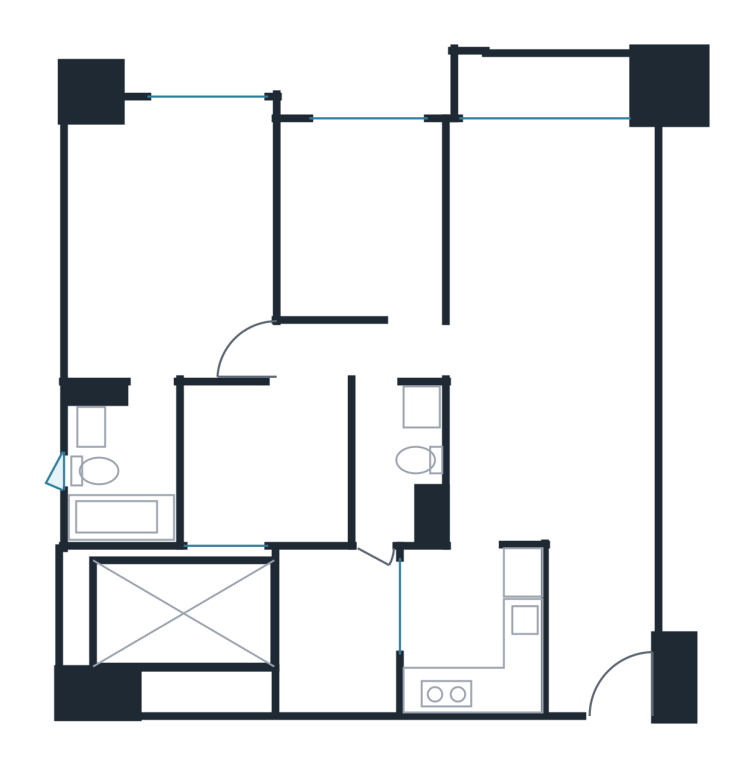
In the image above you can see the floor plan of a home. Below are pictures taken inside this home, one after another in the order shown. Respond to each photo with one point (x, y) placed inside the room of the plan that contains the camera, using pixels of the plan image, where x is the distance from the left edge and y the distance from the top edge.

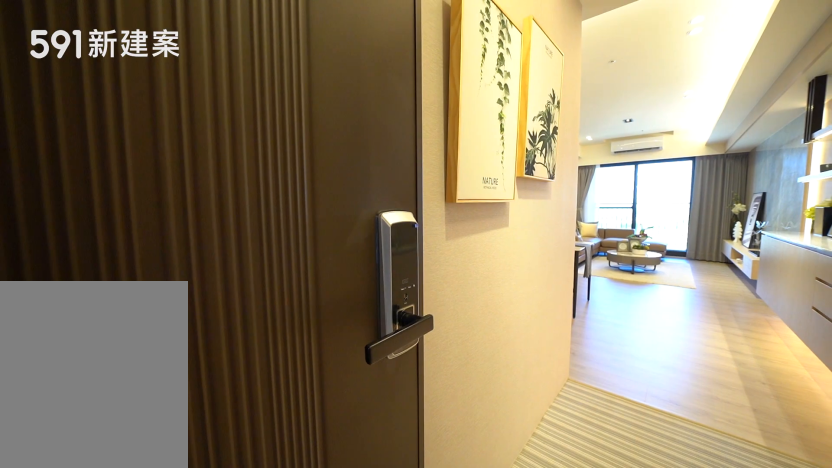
(600, 669)
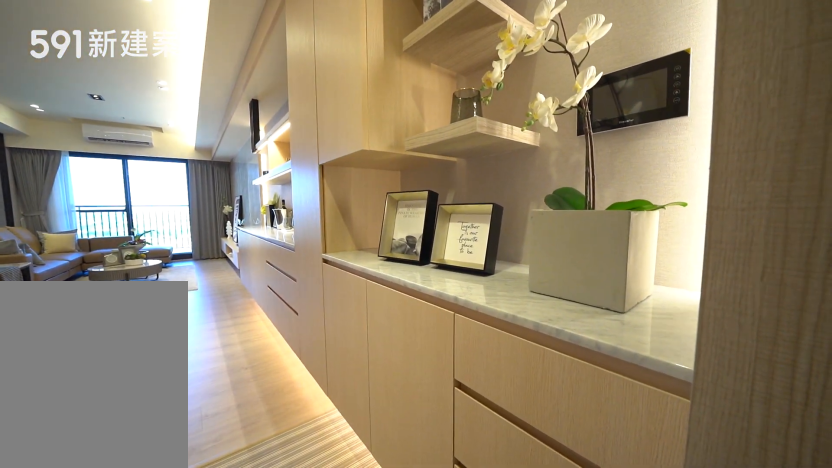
(600, 669)
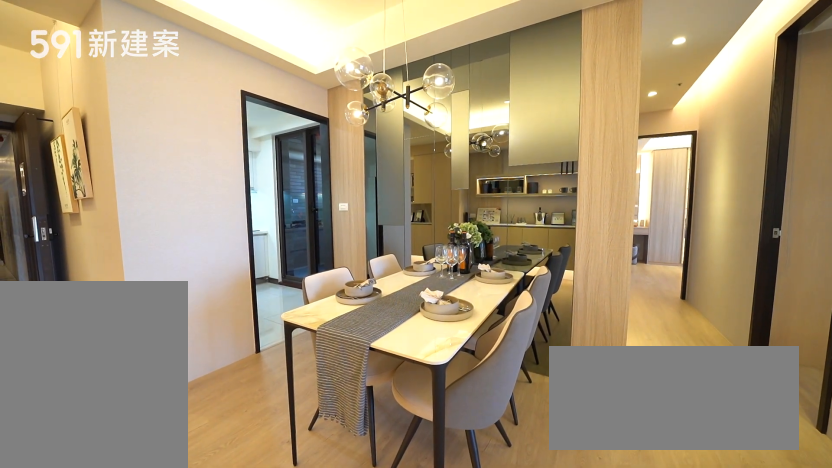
(522, 434)
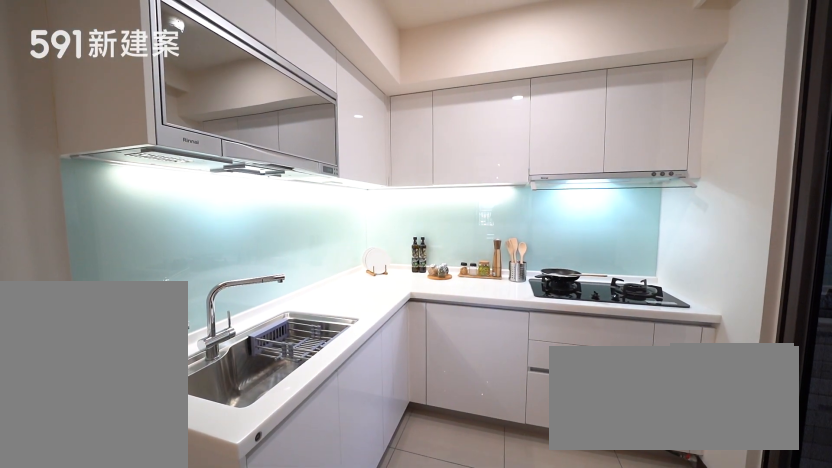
(472, 632)
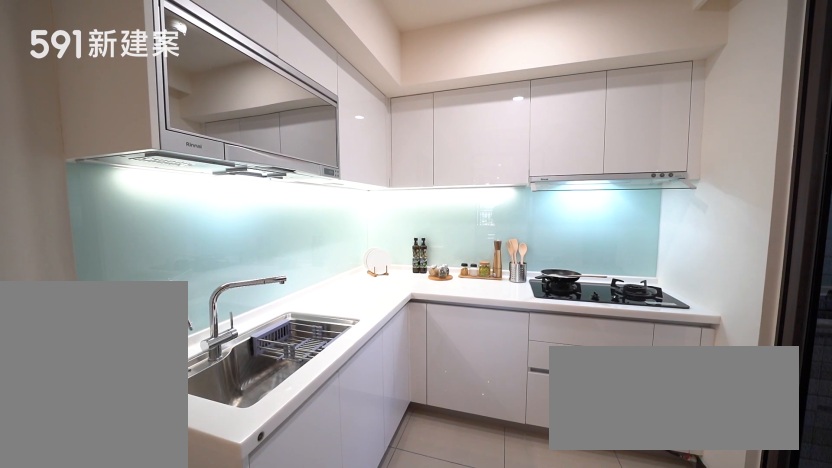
(472, 632)
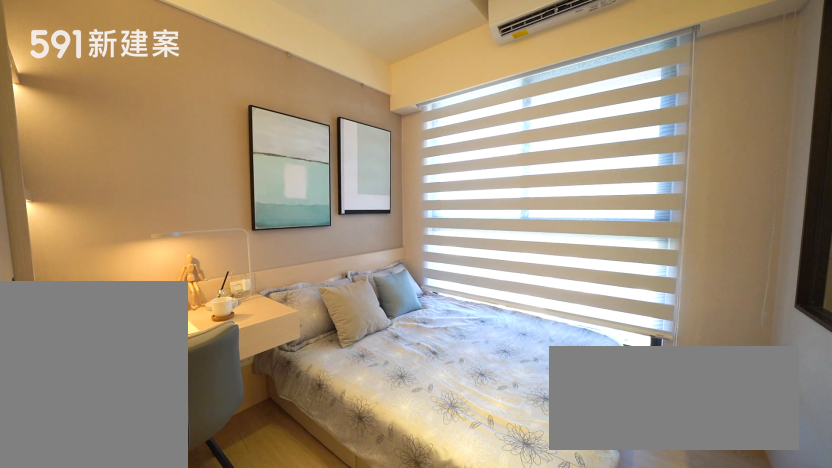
(362, 214)
